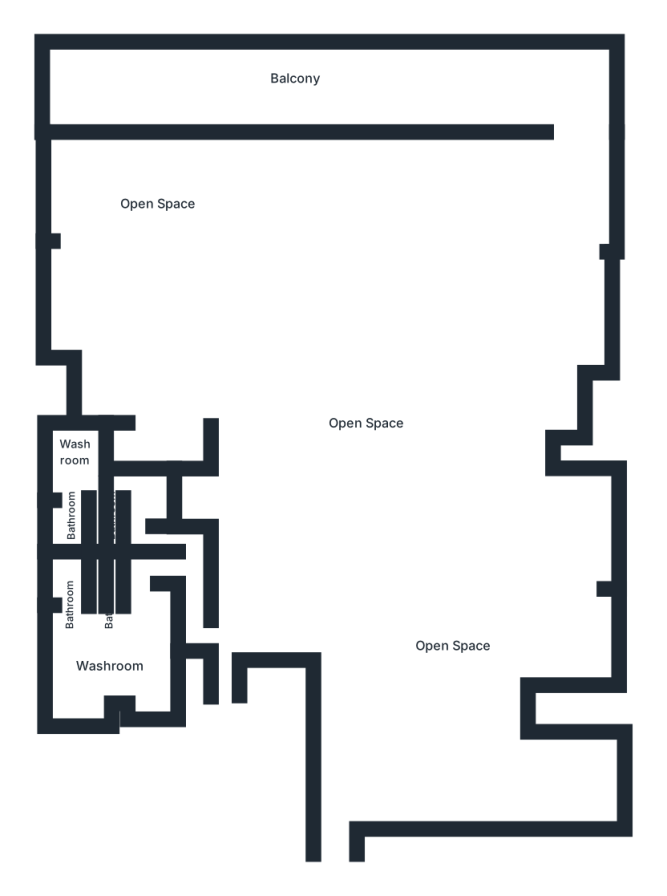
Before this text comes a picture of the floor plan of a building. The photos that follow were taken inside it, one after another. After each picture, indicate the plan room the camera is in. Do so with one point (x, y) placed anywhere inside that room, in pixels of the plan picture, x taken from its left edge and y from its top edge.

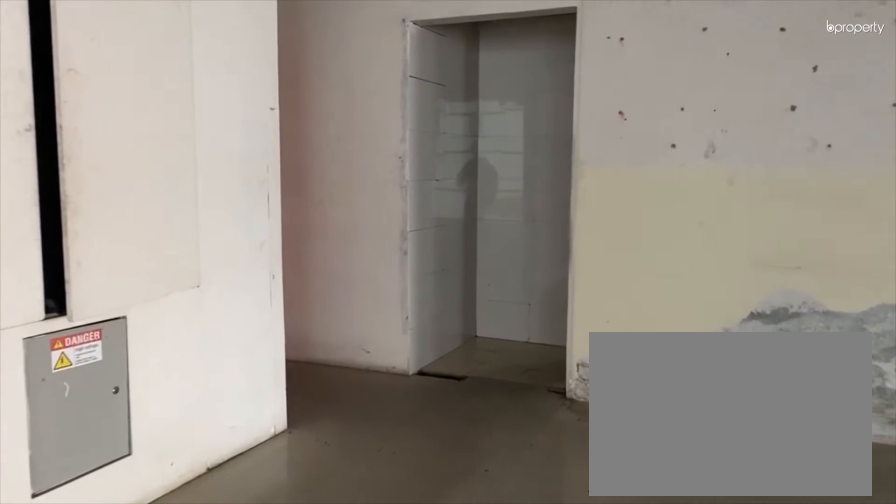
(276, 598)
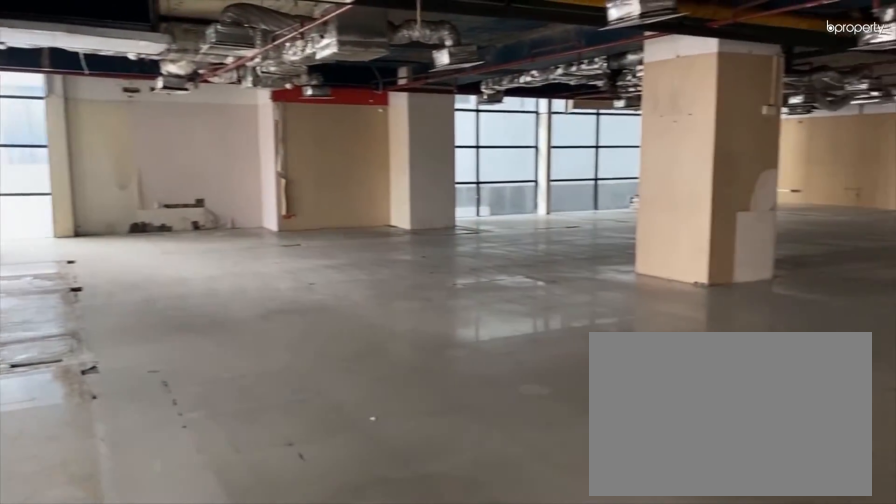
(480, 218)
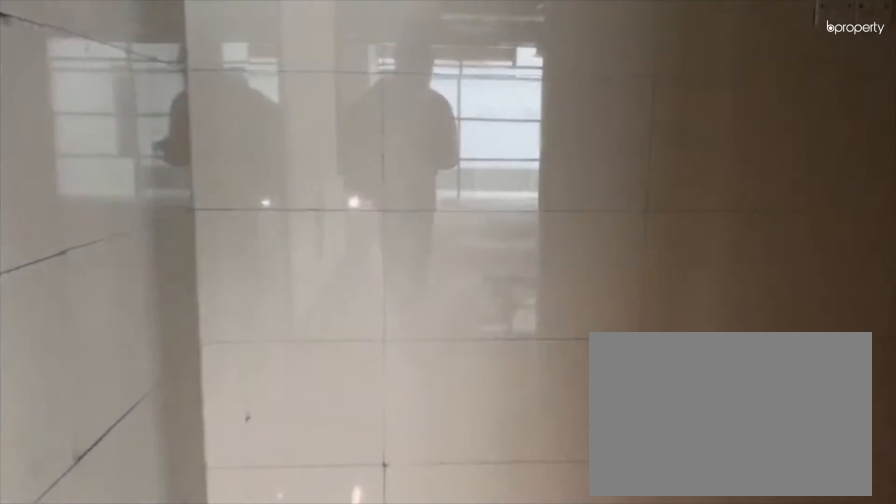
(190, 598)
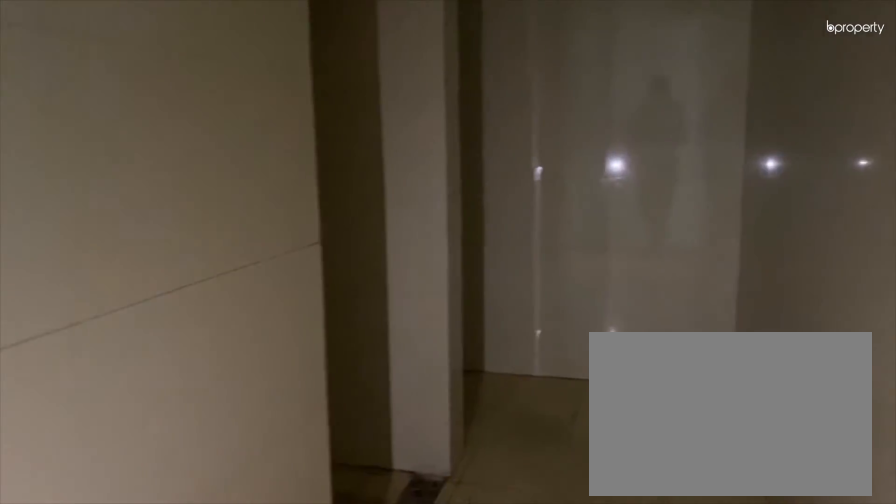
(190, 598)
